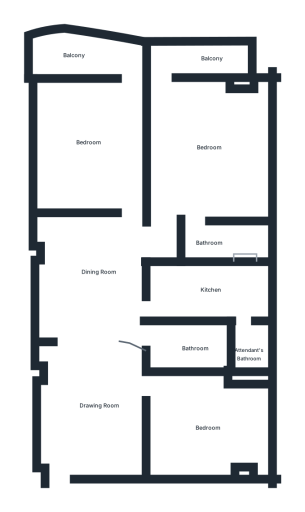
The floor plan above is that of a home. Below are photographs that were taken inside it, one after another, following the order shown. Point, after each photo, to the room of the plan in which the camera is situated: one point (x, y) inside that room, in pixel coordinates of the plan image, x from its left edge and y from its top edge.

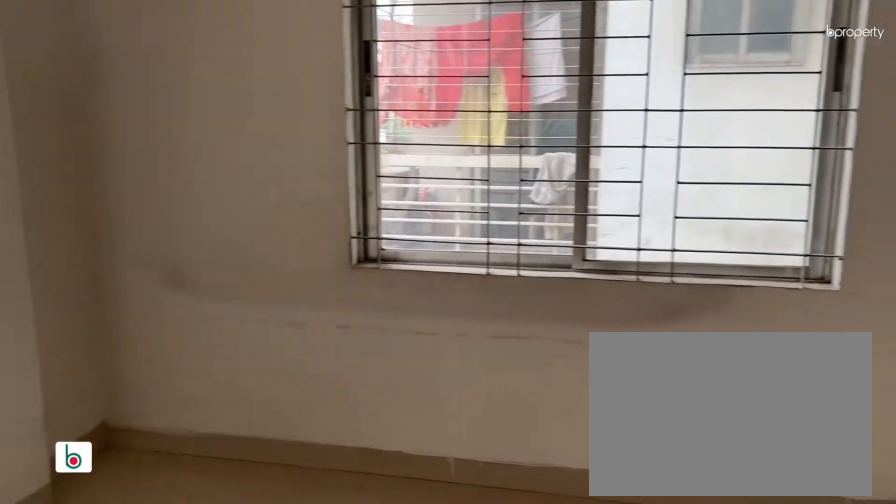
(202, 152)
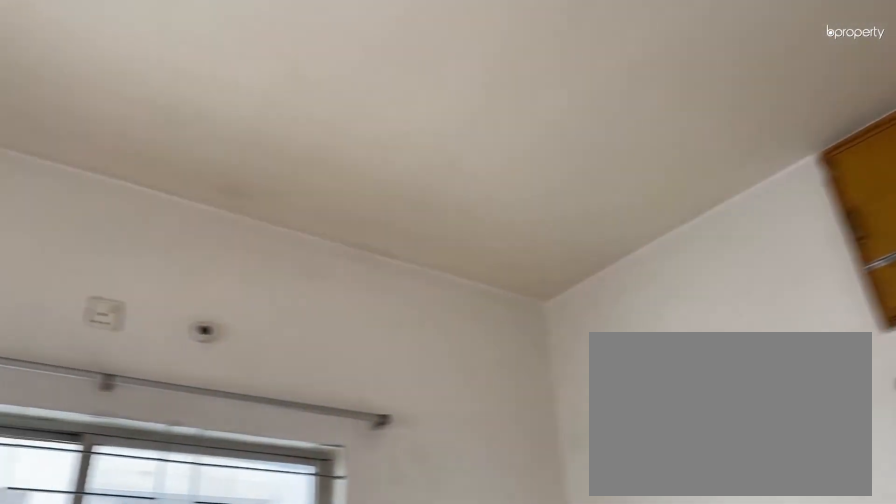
(202, 152)
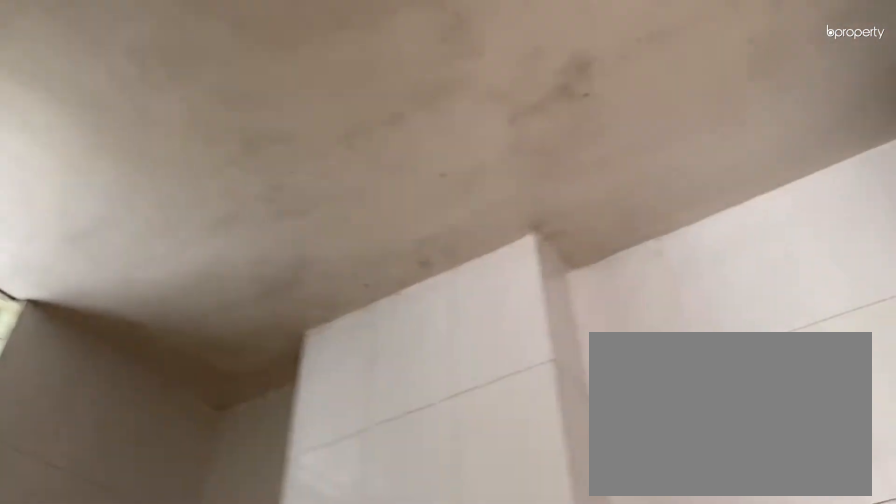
(219, 243)
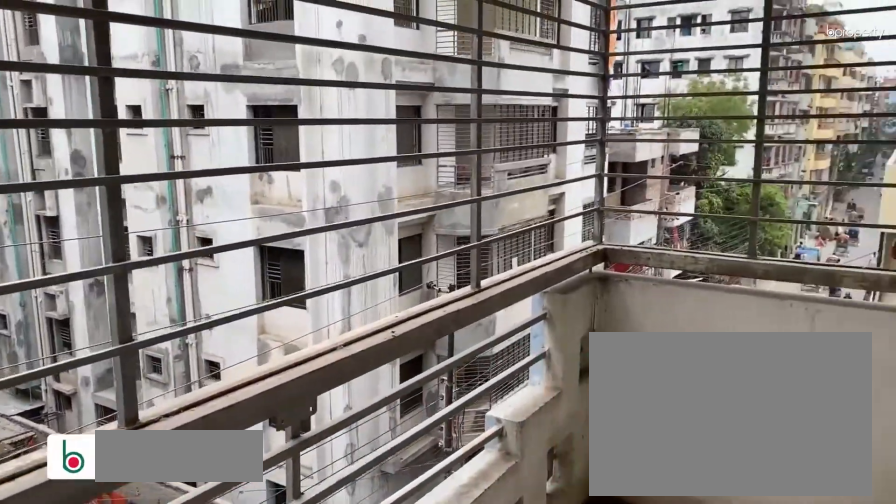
(209, 62)
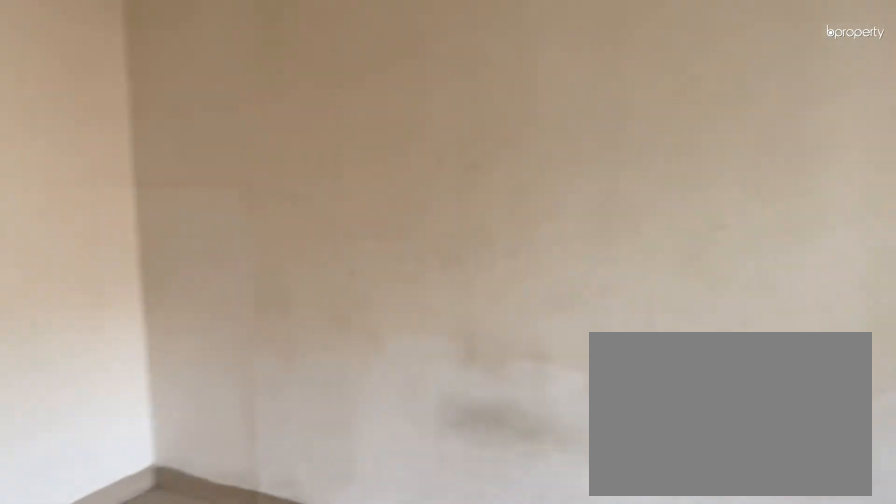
(90, 135)
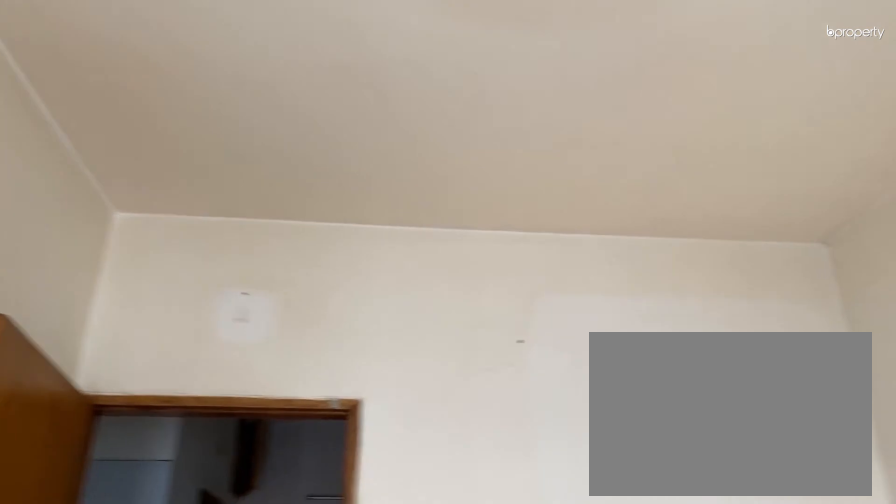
(90, 135)
